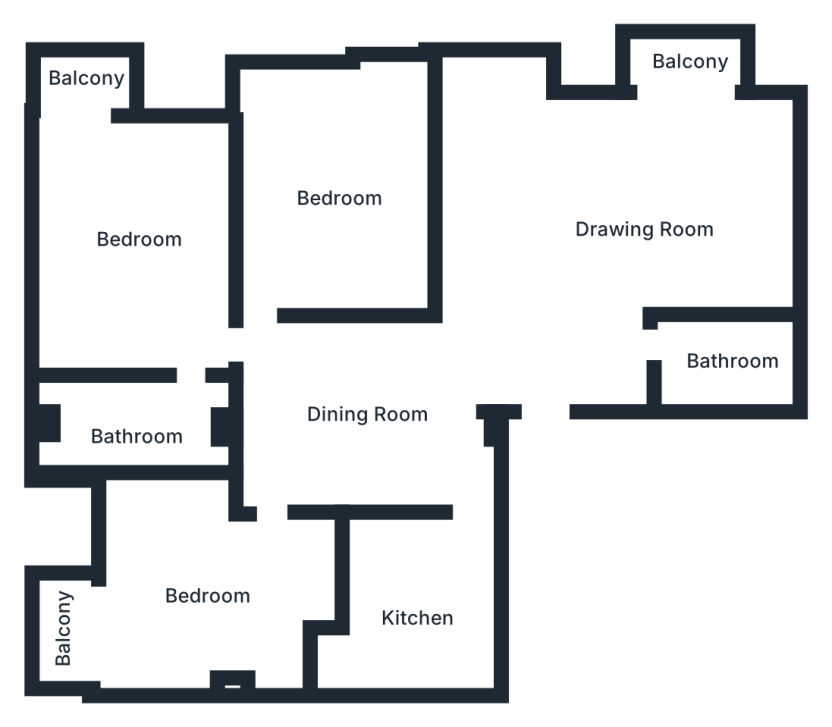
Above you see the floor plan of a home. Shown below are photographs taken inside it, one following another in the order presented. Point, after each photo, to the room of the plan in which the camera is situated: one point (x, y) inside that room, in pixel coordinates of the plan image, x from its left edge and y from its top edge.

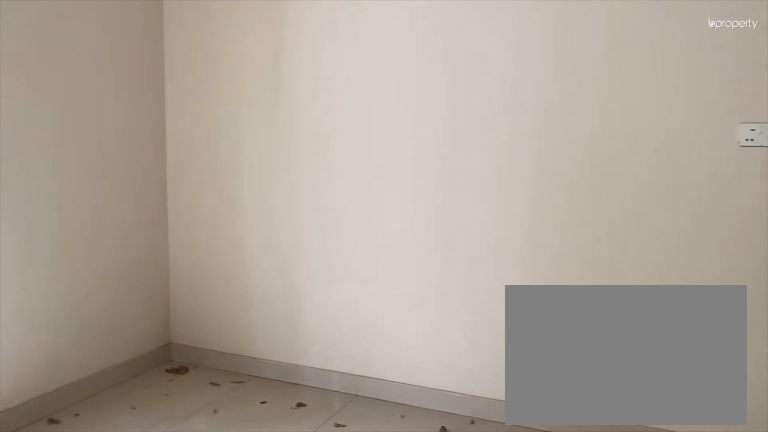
(146, 242)
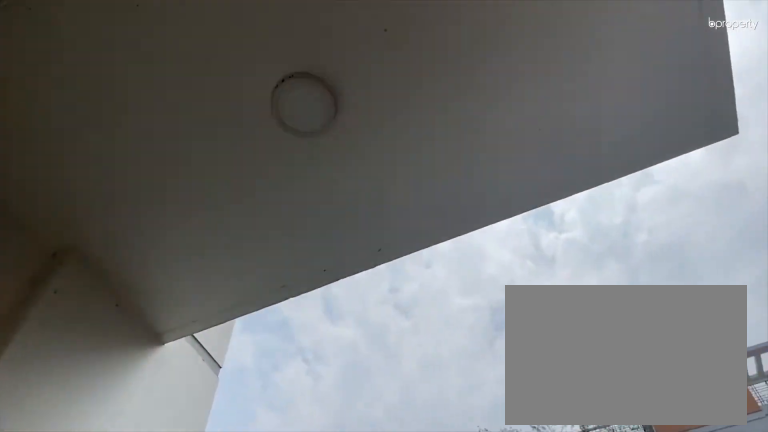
(80, 83)
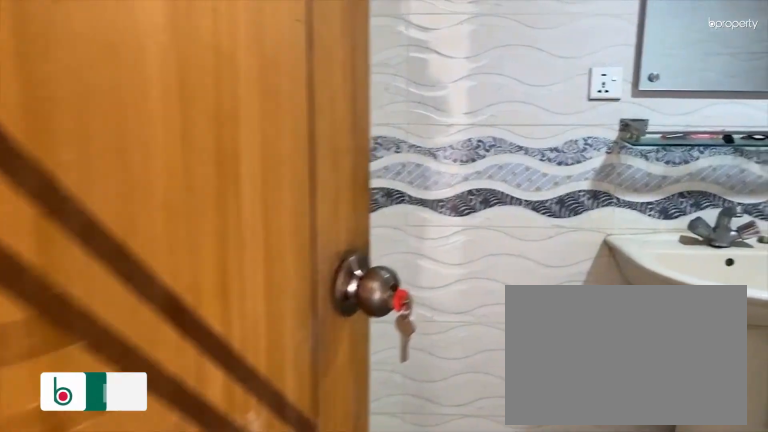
(139, 431)
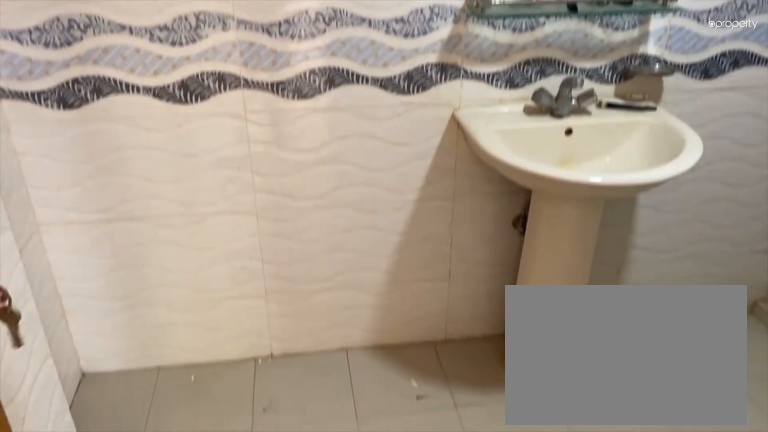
(139, 431)
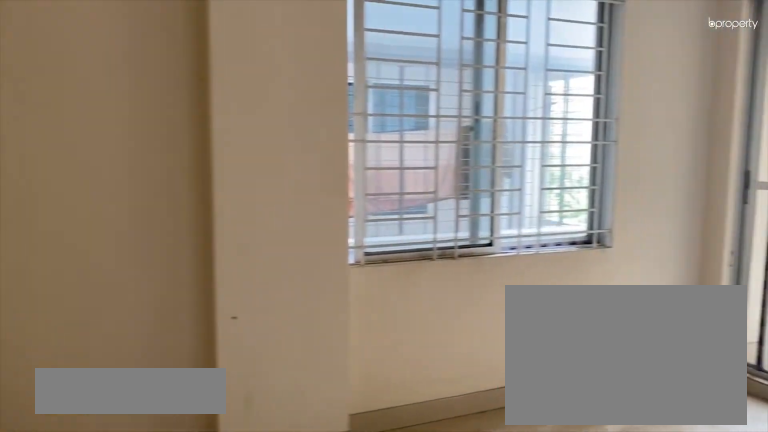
(215, 593)
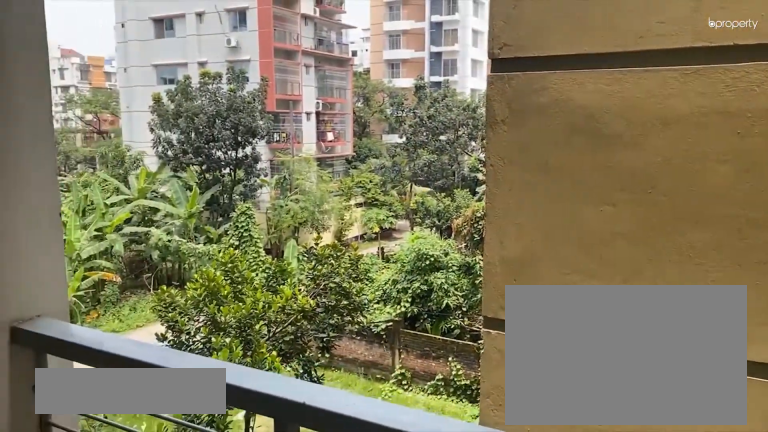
(66, 636)
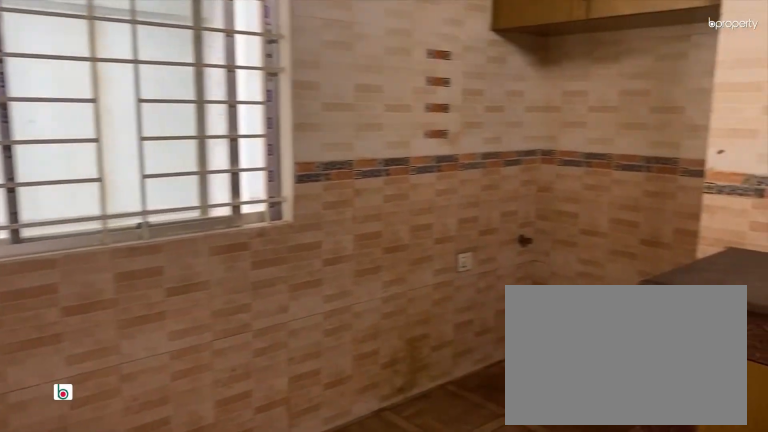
(419, 614)
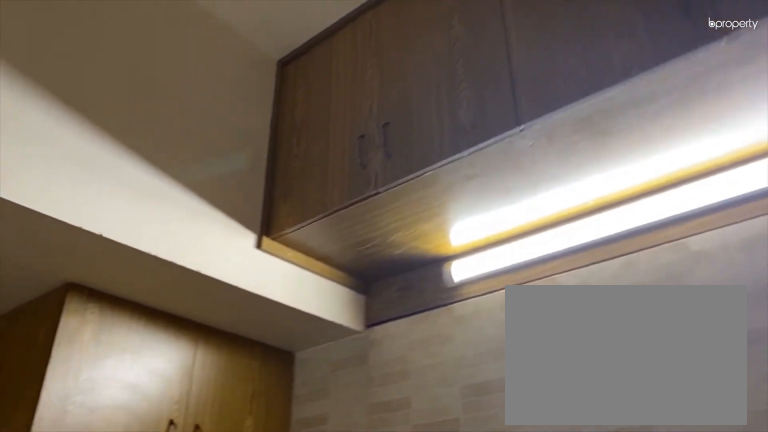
(419, 614)
